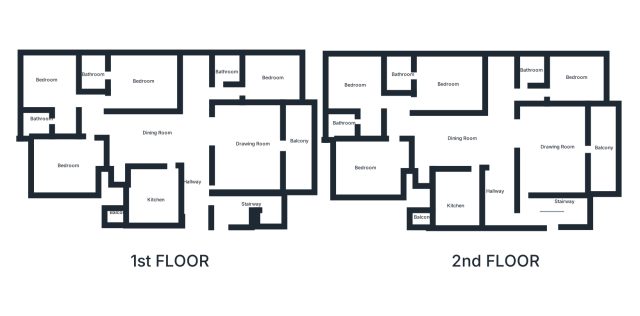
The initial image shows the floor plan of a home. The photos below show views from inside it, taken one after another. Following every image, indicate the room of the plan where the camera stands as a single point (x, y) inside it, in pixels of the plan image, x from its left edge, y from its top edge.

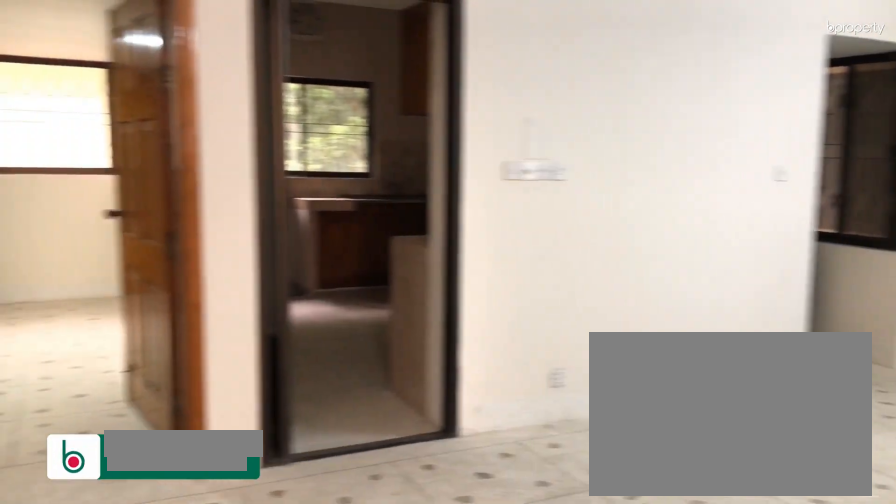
(485, 138)
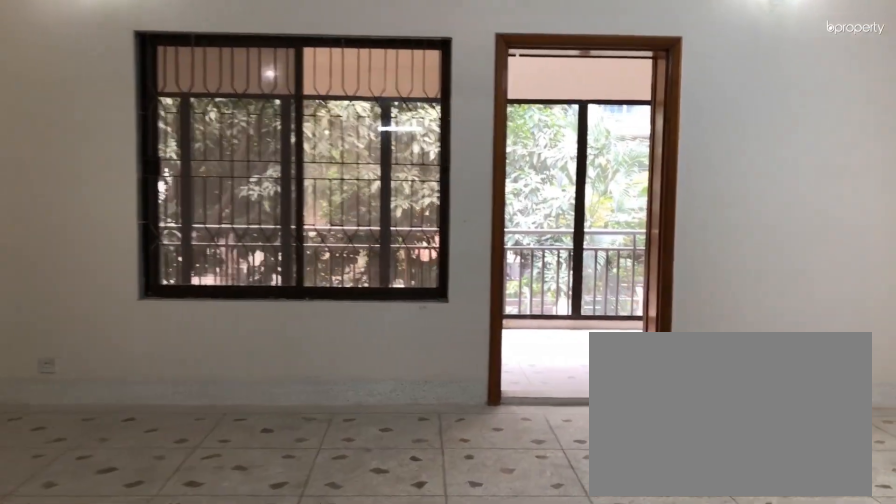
(558, 151)
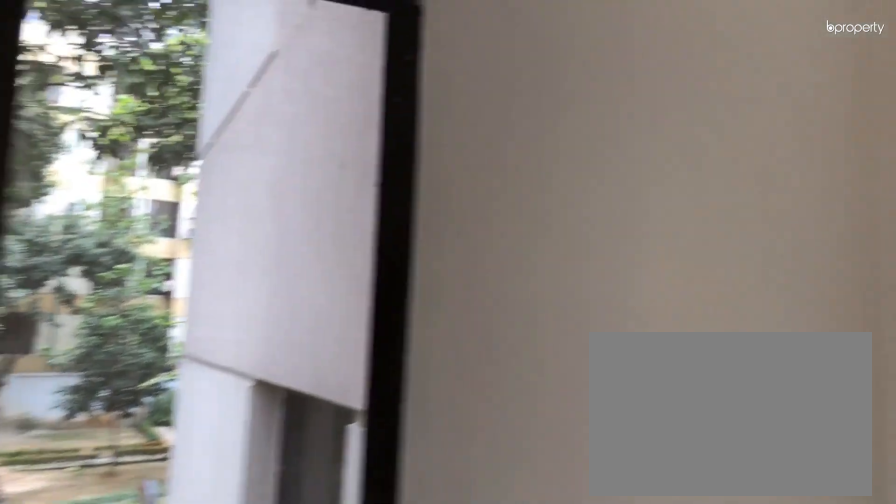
(599, 149)
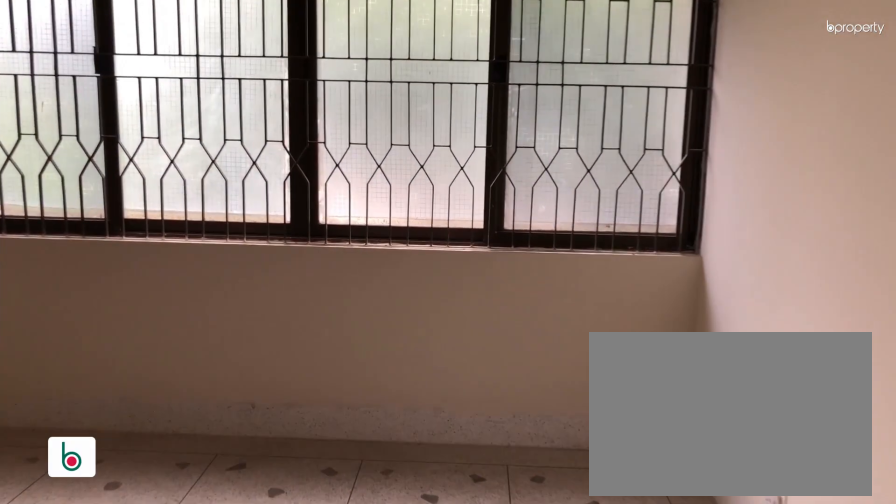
(578, 81)
